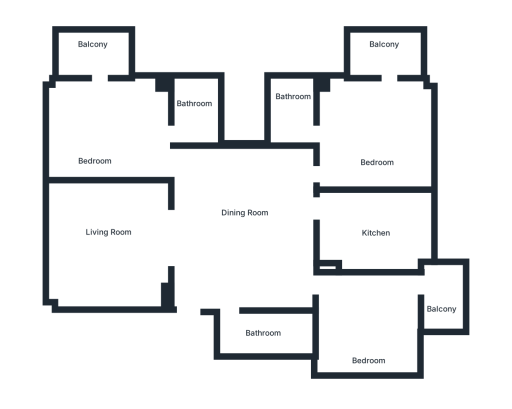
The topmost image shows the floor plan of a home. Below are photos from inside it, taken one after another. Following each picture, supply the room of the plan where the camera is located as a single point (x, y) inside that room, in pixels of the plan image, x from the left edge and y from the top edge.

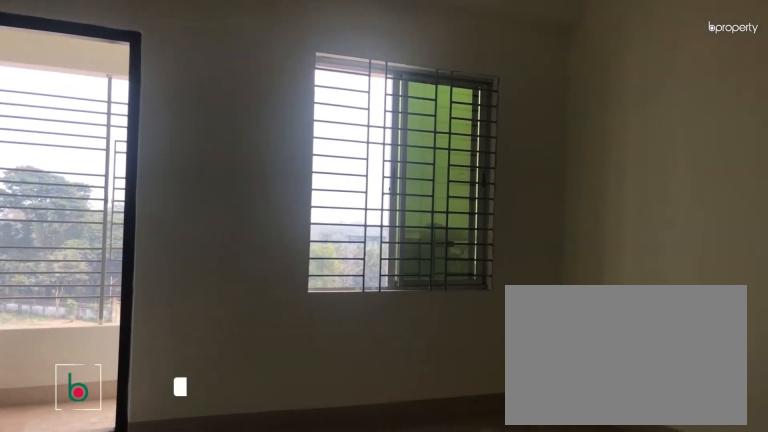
(369, 335)
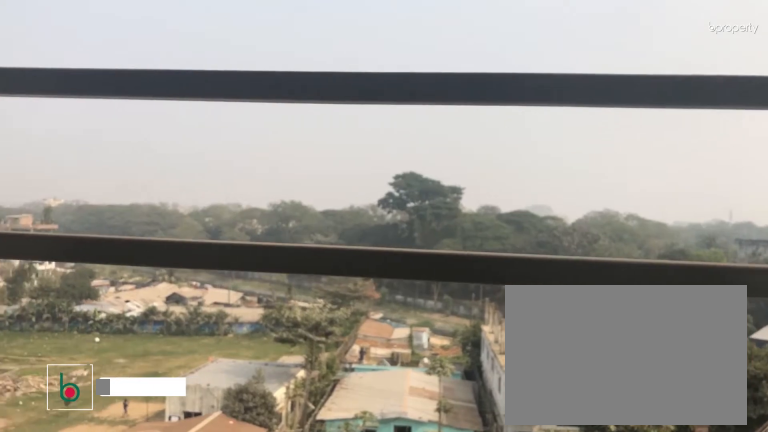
(441, 307)
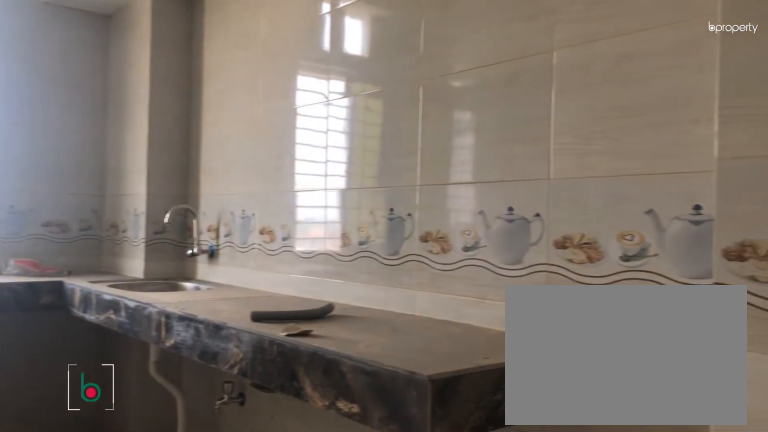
(379, 234)
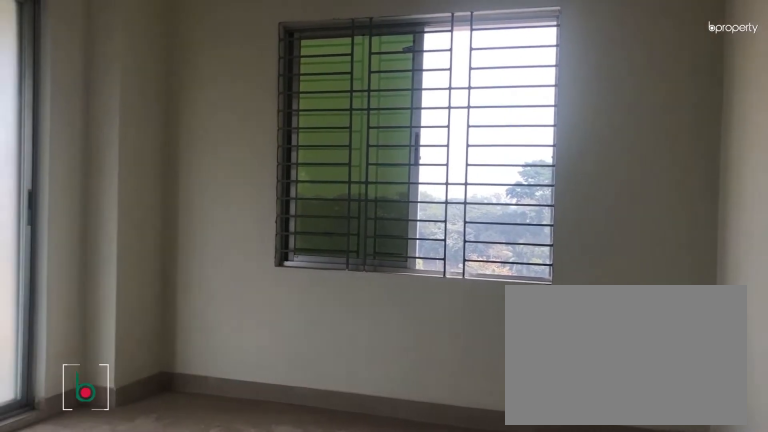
(377, 140)
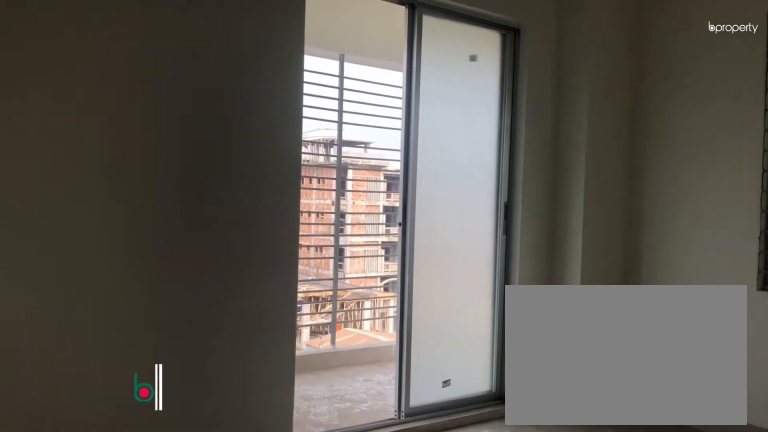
(377, 140)
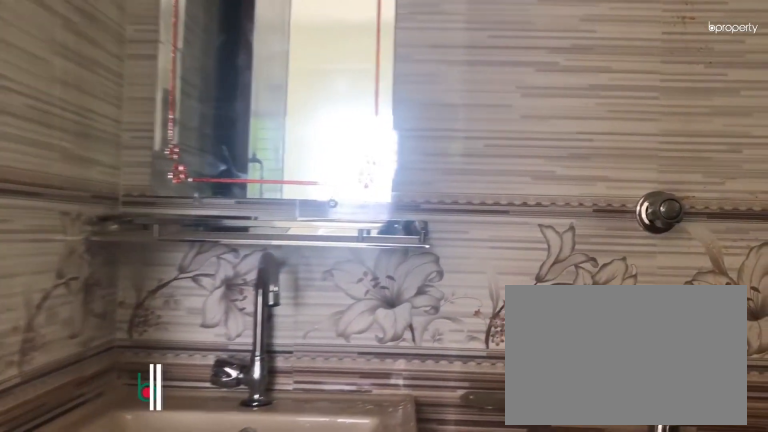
(288, 111)
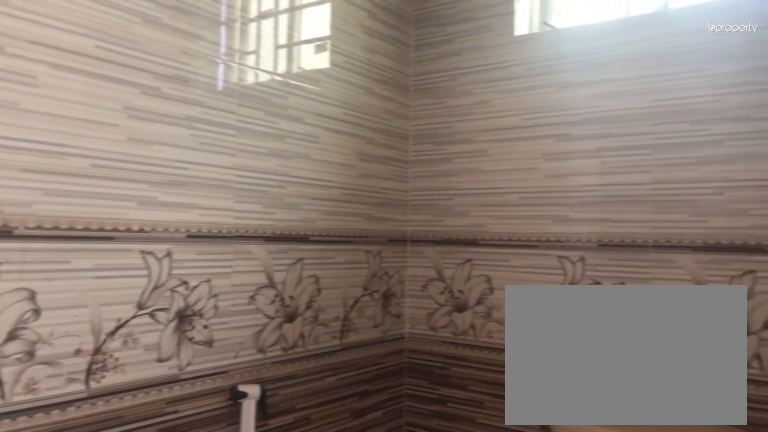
(288, 111)
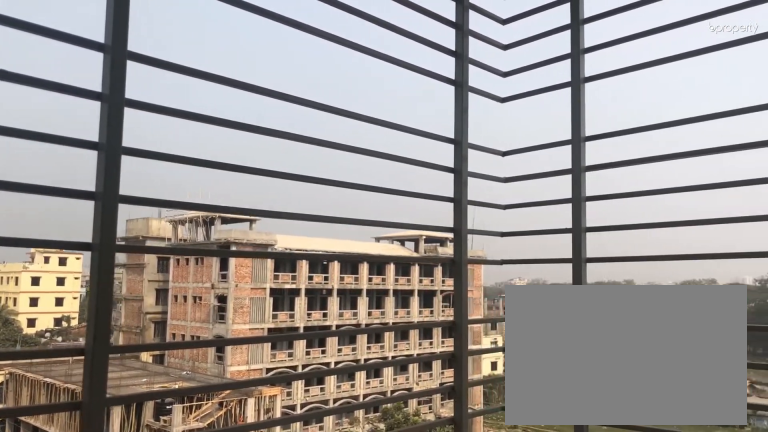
(385, 59)
